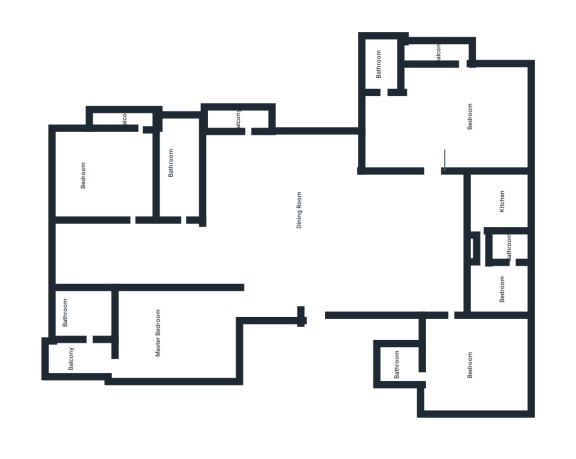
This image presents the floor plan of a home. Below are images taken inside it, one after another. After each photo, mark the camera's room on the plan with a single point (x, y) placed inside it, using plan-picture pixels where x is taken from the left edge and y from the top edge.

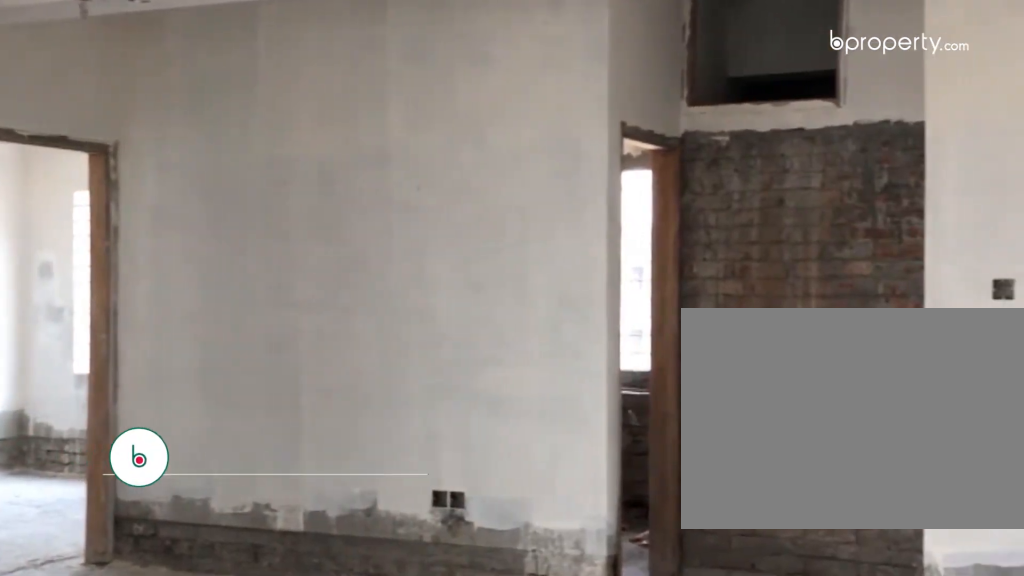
(322, 257)
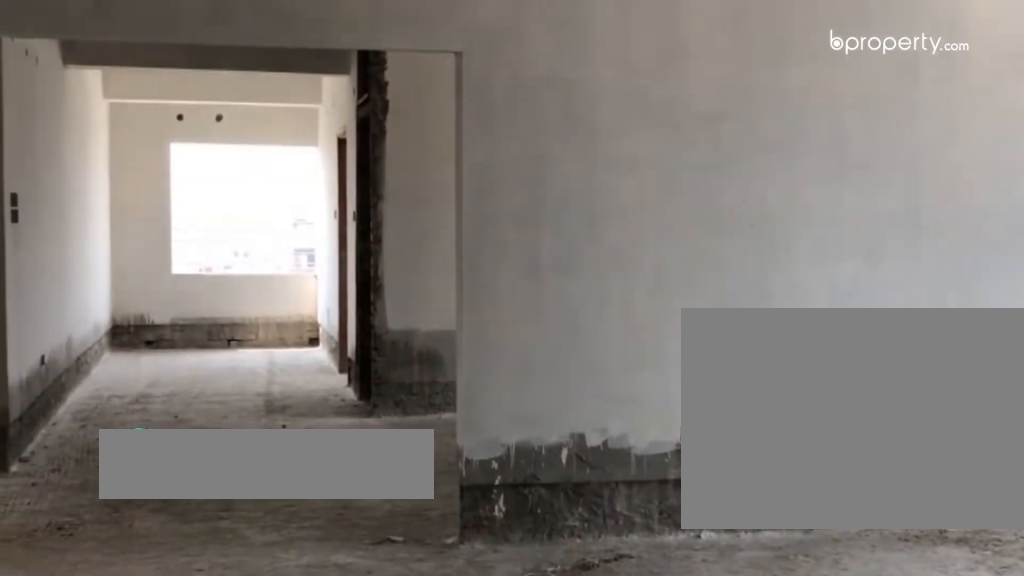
(322, 257)
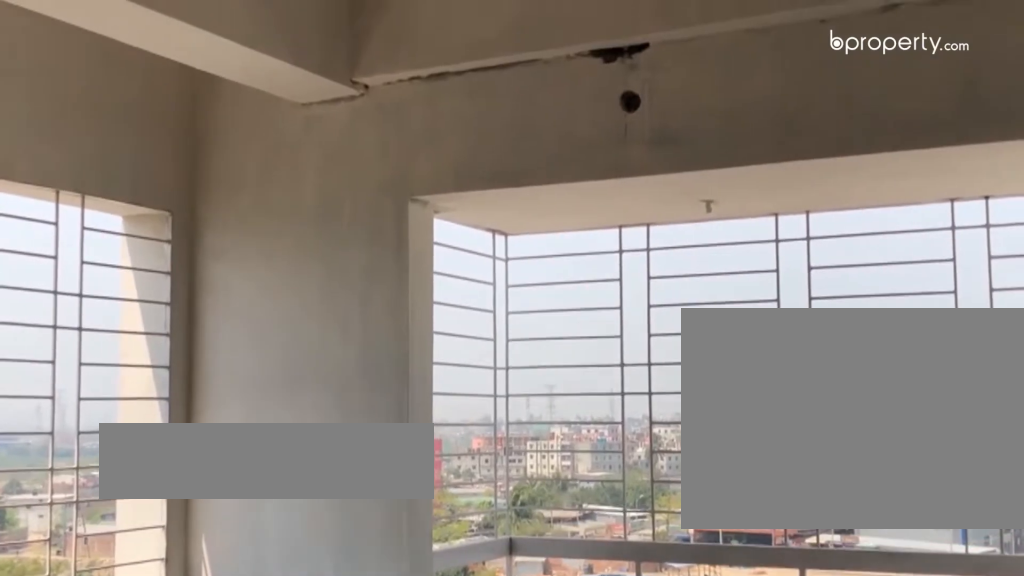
(105, 160)
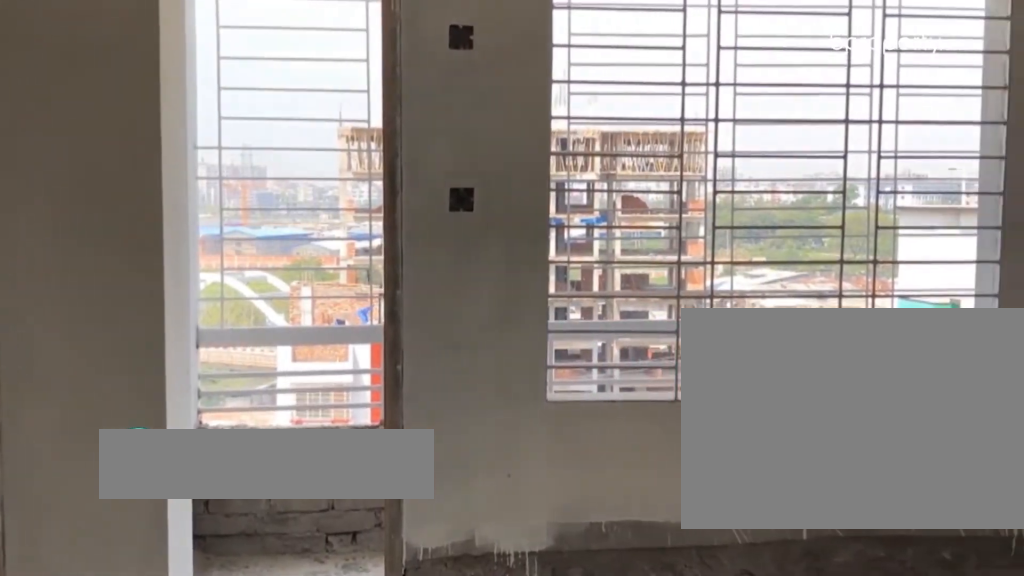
(445, 95)
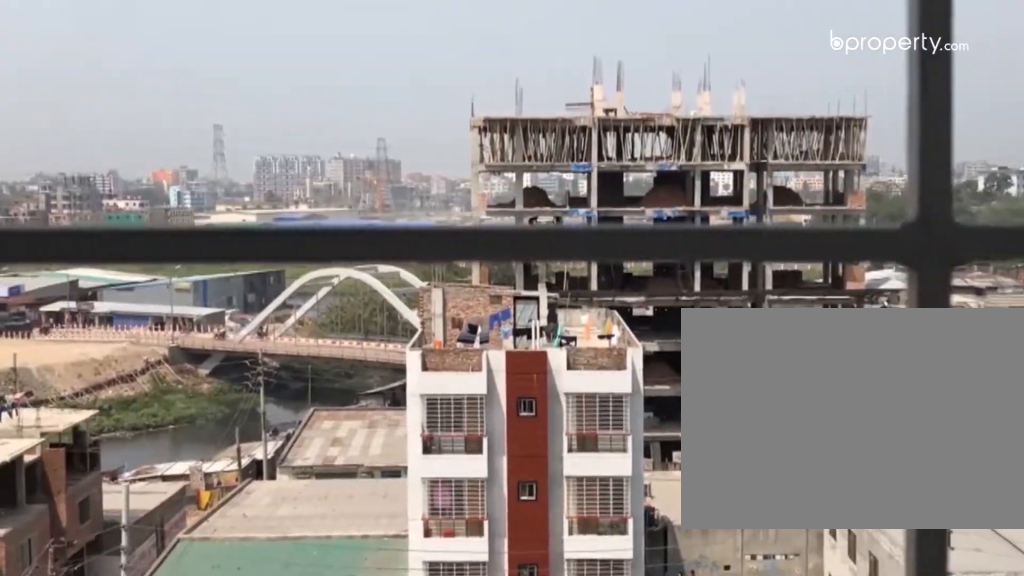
(439, 53)
